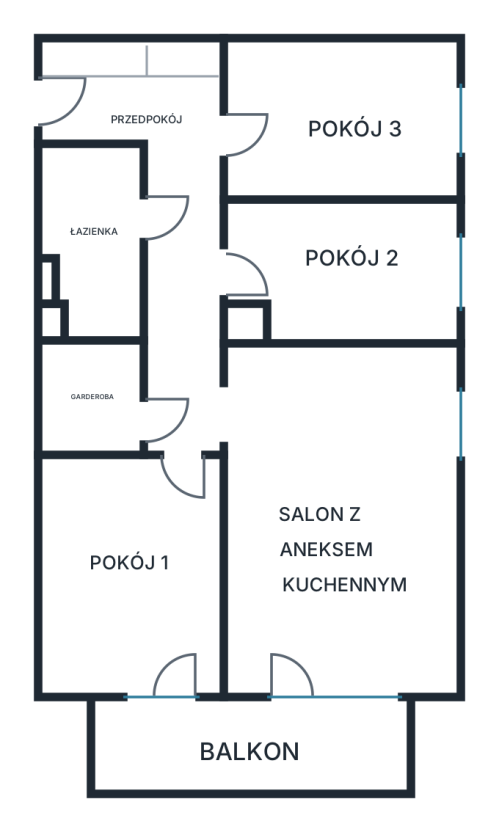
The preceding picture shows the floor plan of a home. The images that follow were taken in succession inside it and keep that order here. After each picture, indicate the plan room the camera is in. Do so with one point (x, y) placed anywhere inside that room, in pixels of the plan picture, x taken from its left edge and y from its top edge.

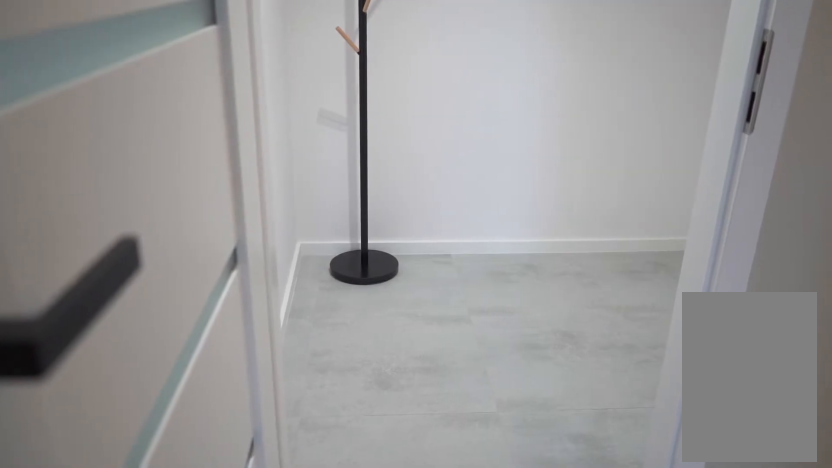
(93, 397)
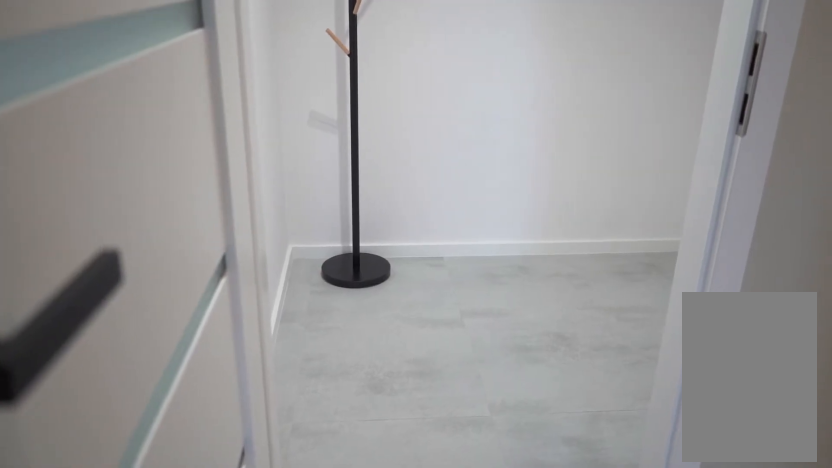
(93, 397)
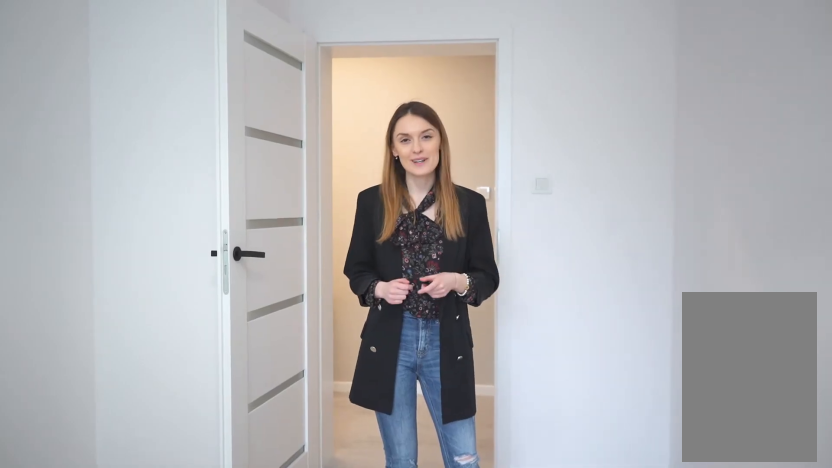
(347, 268)
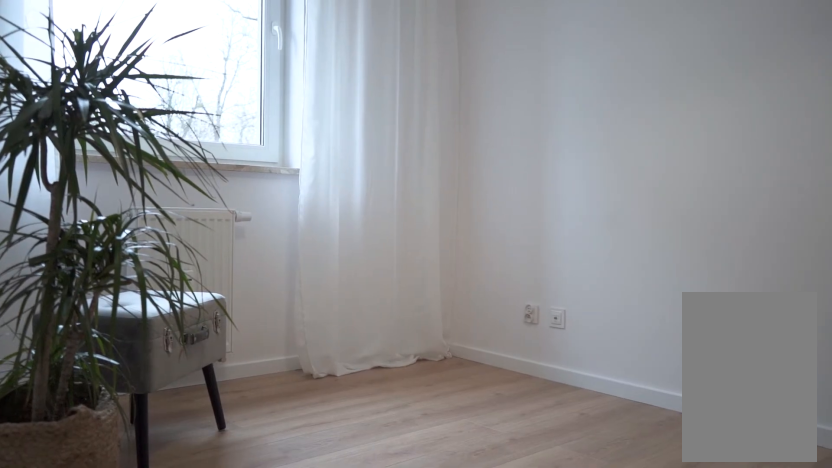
(346, 121)
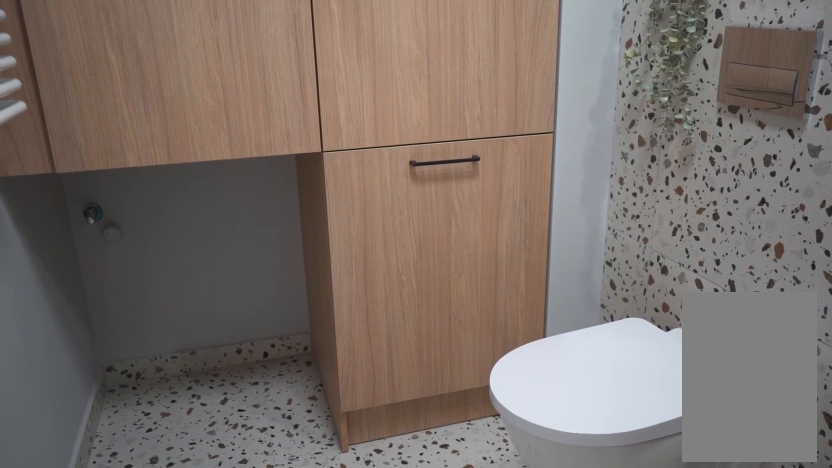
(93, 240)
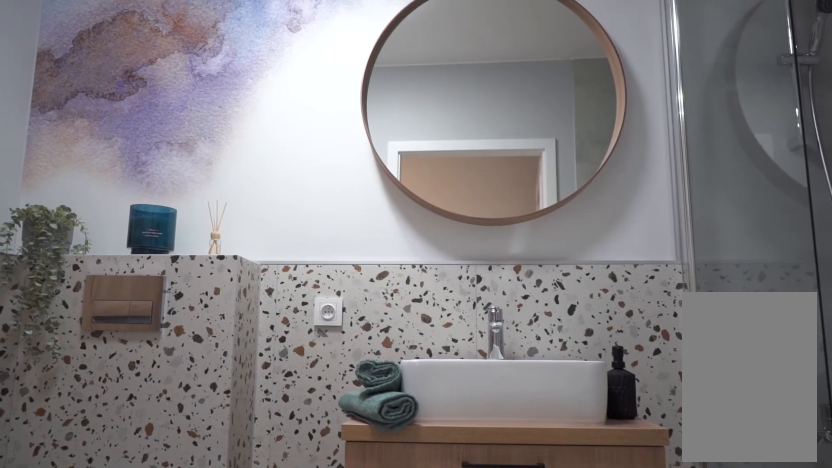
(94, 239)
